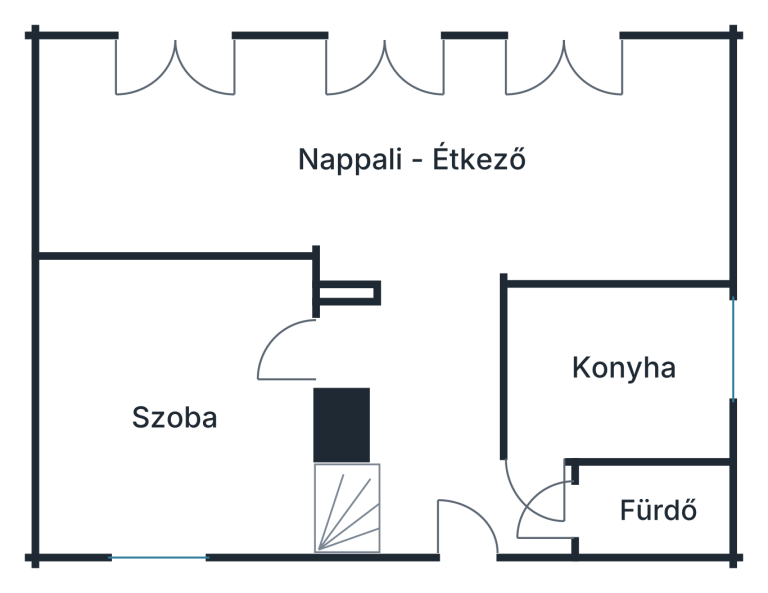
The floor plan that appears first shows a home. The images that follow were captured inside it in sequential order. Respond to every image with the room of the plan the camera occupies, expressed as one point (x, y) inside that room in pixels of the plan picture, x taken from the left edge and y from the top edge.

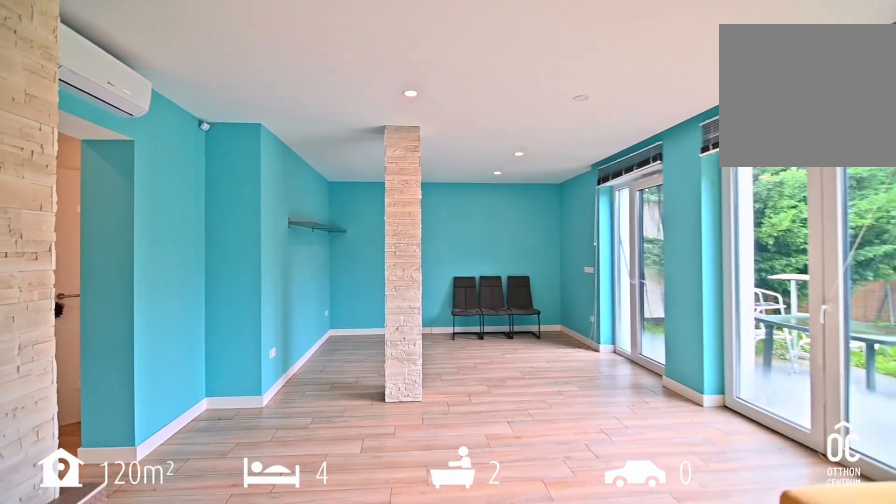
(407, 161)
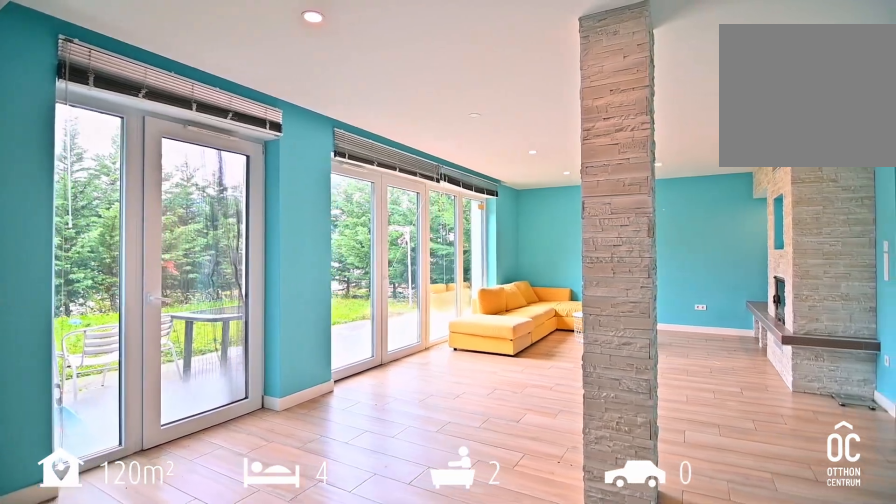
(407, 161)
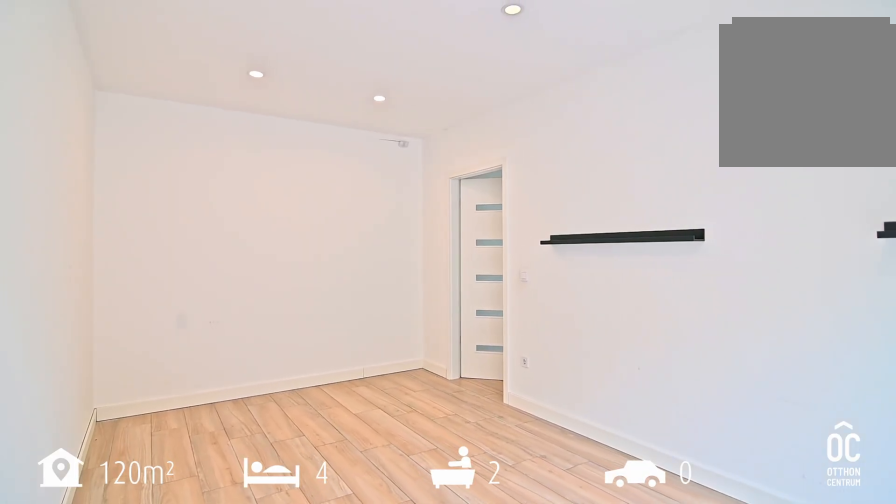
(173, 410)
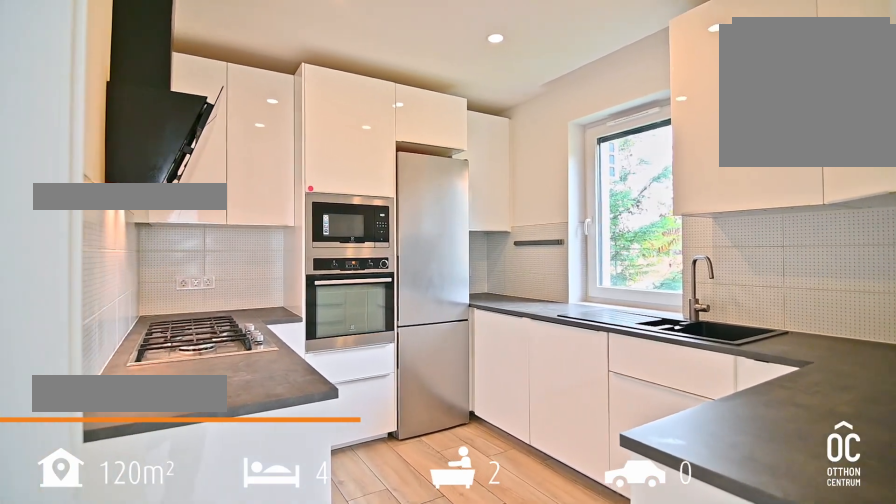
(620, 372)
